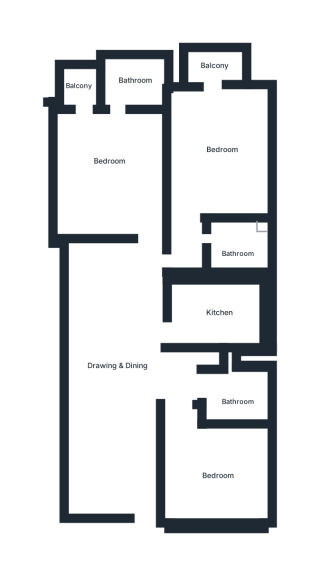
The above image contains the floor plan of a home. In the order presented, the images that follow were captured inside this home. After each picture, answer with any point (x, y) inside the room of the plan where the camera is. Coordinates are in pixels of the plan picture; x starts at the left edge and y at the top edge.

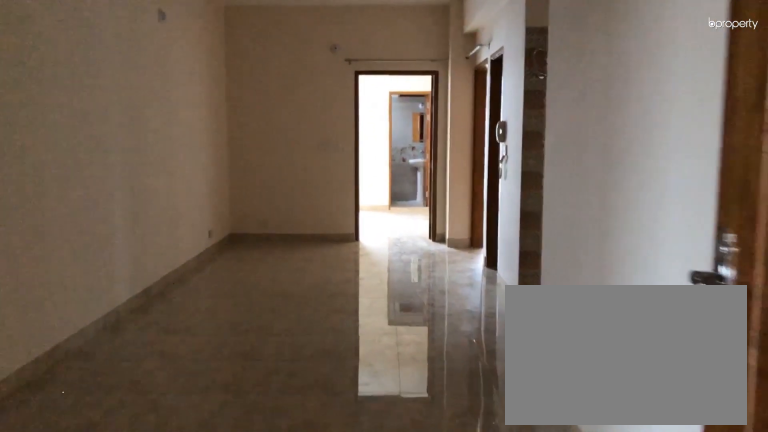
(141, 496)
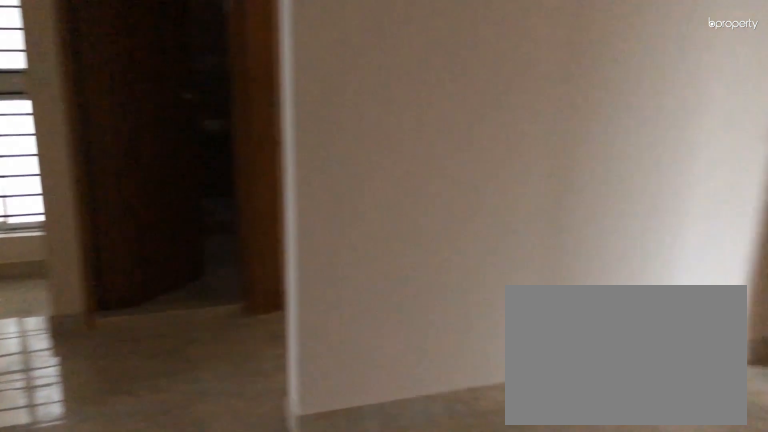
(115, 363)
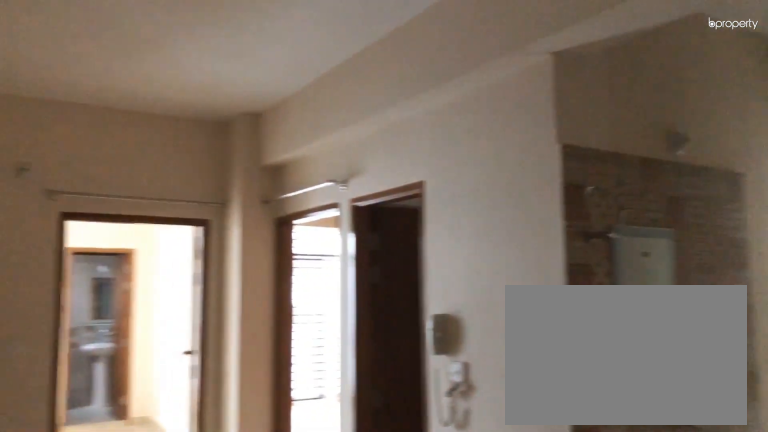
(115, 363)
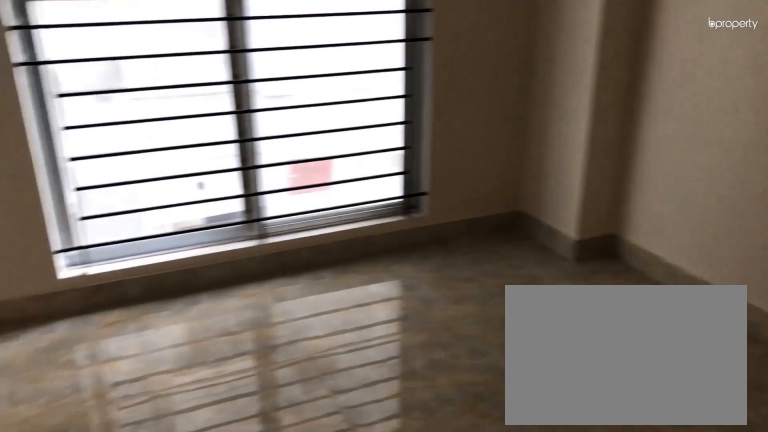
(208, 475)
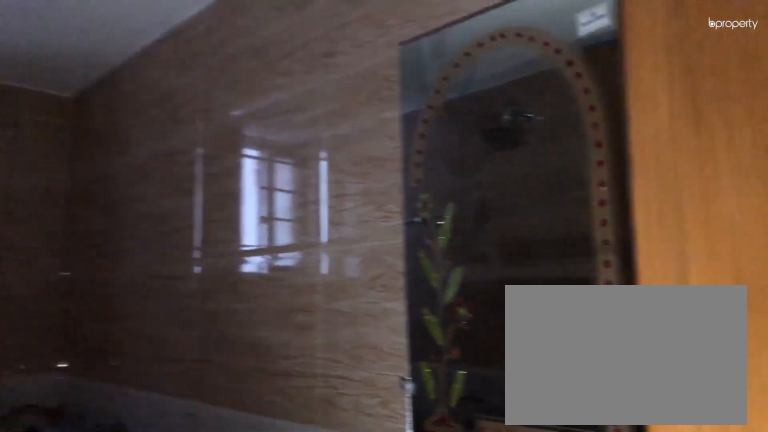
(230, 397)
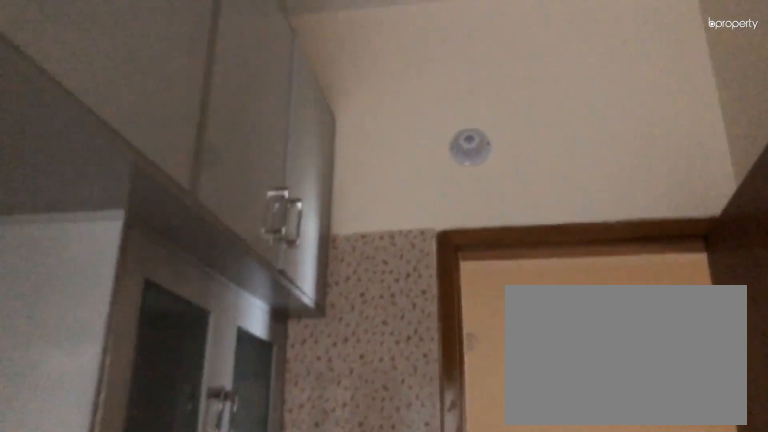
(218, 308)
